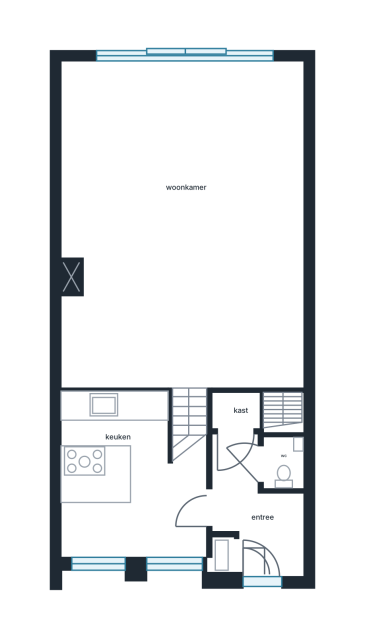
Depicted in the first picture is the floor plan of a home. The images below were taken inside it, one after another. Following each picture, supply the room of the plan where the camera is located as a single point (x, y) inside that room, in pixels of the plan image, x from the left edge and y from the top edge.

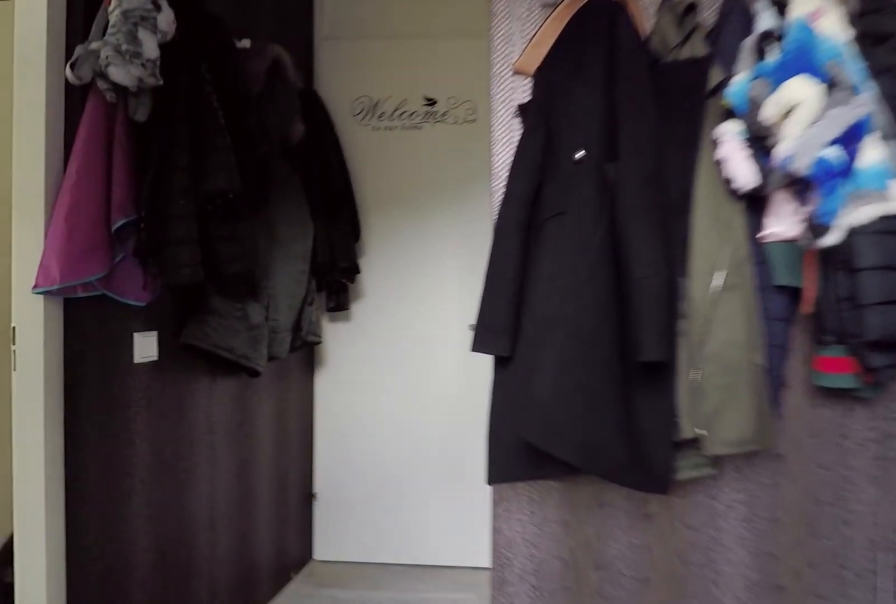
(255, 511)
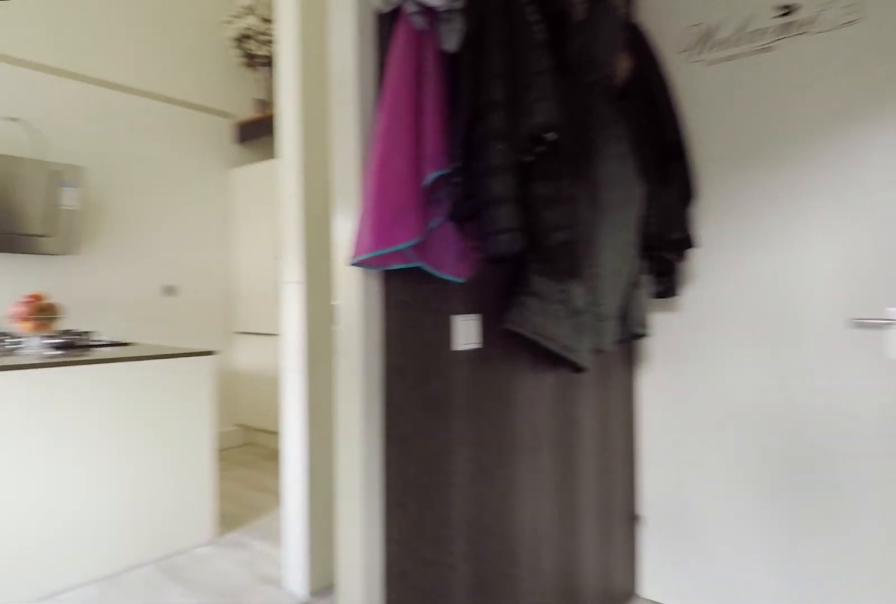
(255, 511)
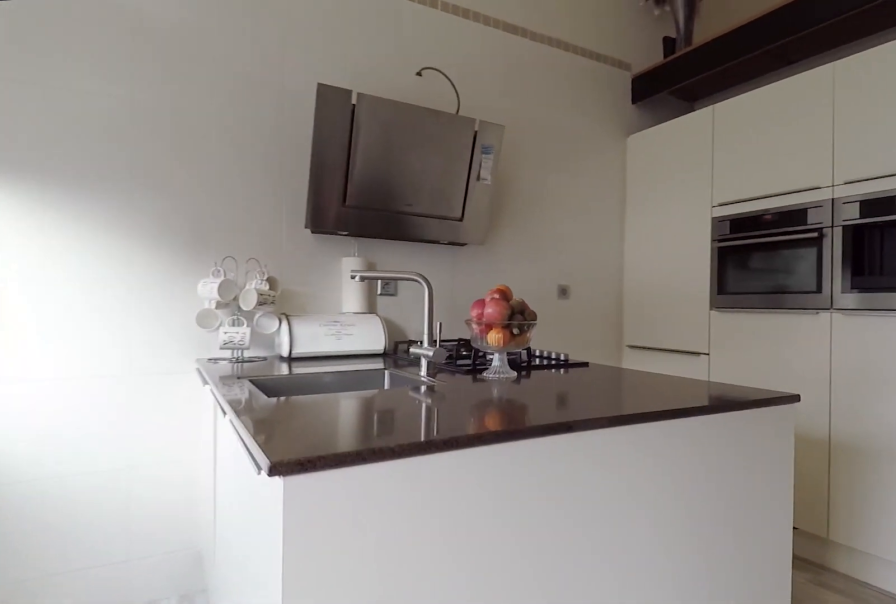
(128, 479)
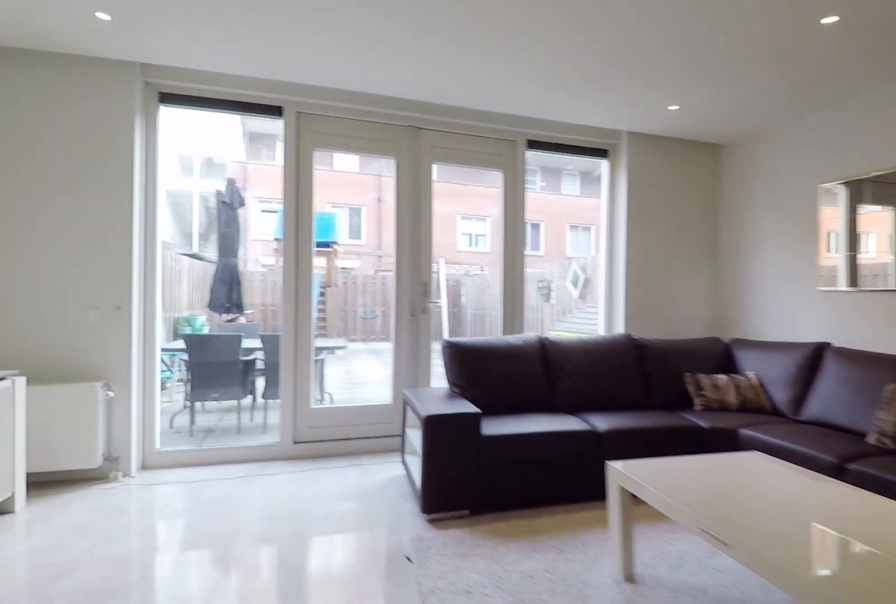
(178, 204)
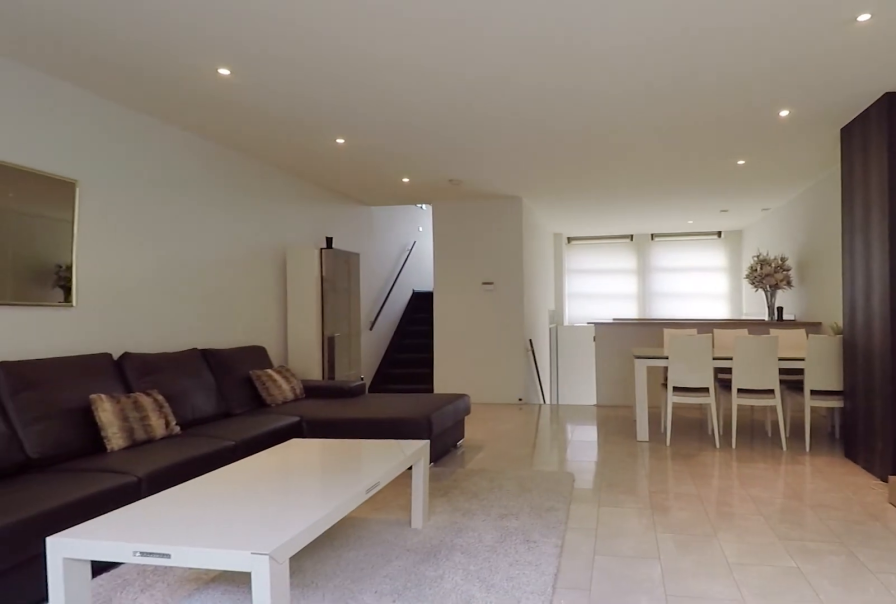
(178, 204)
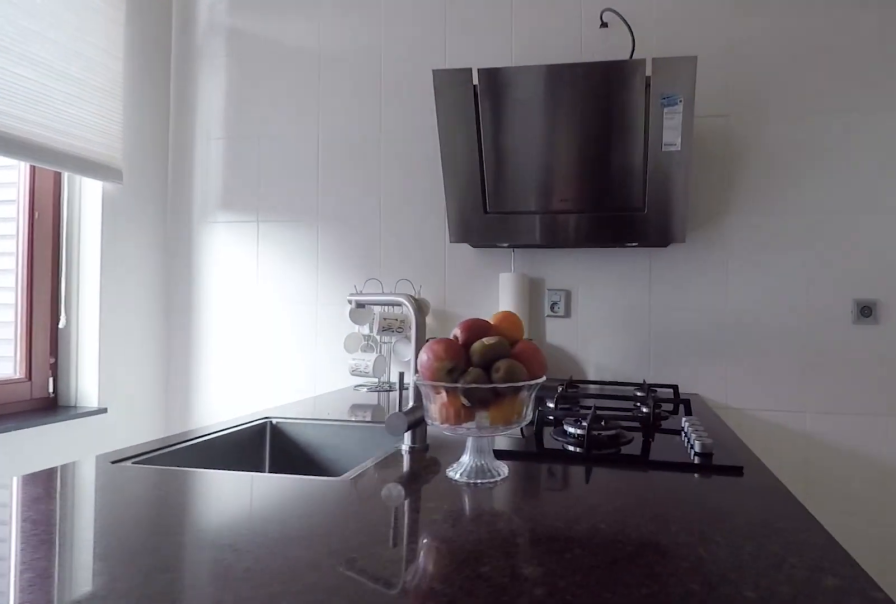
(129, 479)
